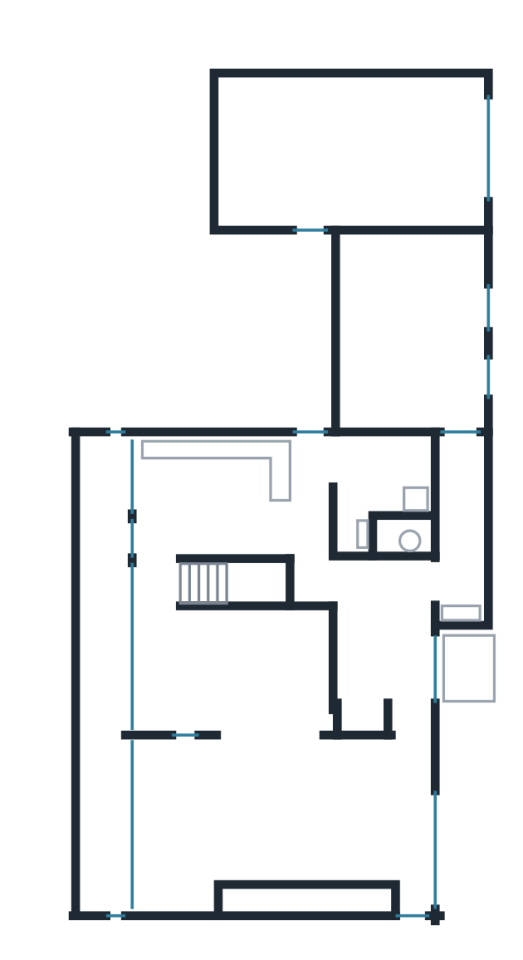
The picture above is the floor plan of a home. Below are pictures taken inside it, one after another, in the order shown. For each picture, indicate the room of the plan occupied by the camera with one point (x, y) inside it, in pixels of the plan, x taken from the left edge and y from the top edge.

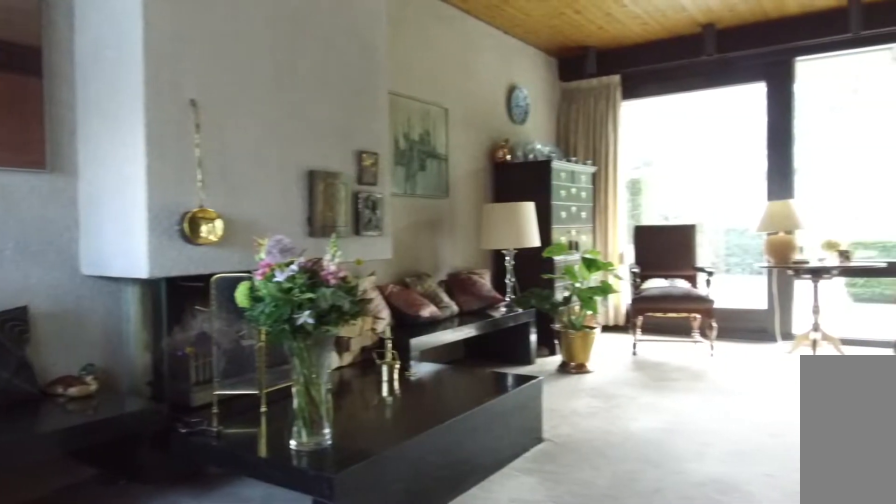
(262, 763)
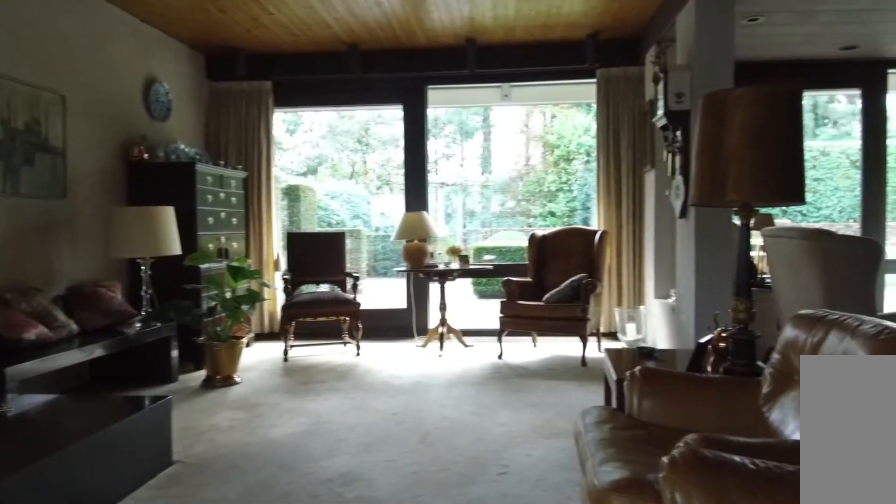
(262, 763)
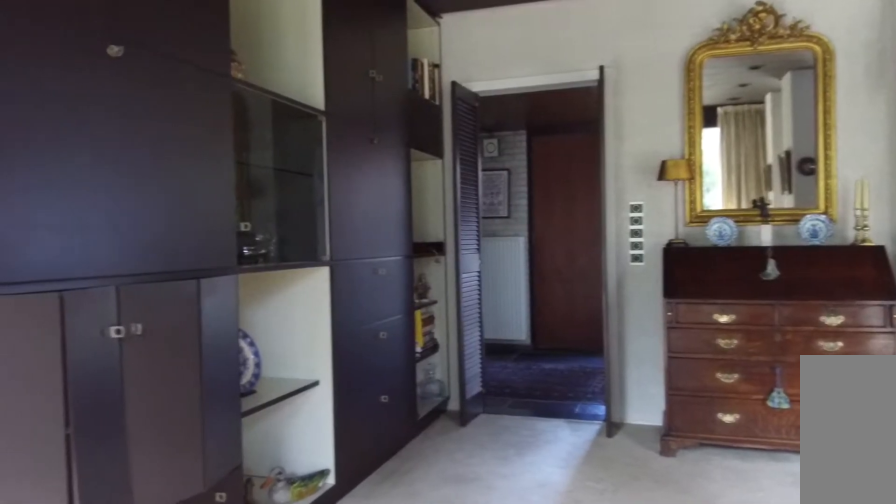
(262, 762)
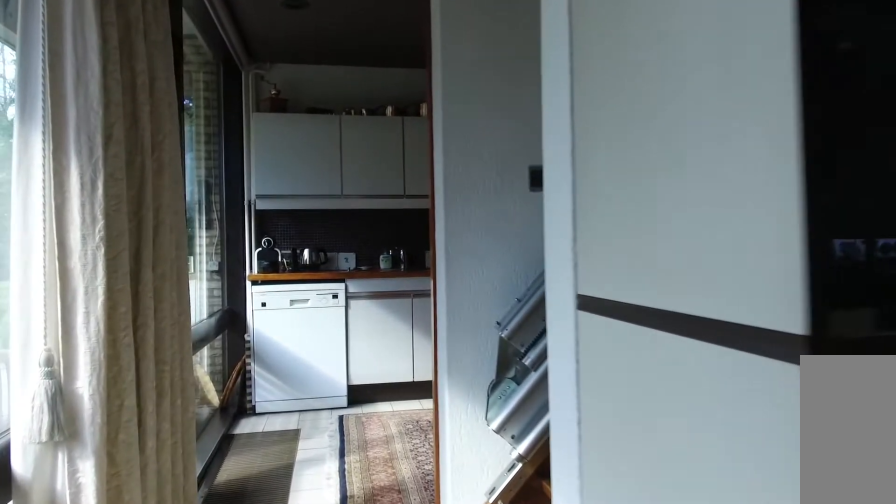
(262, 762)
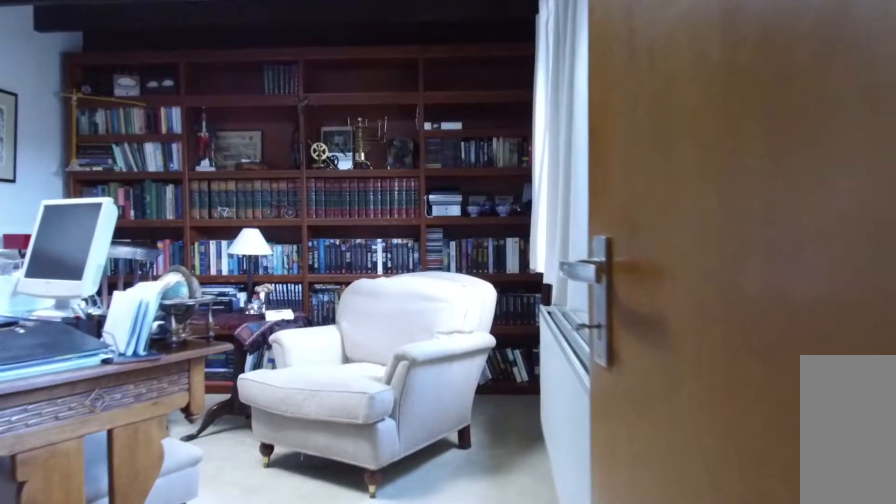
(410, 331)
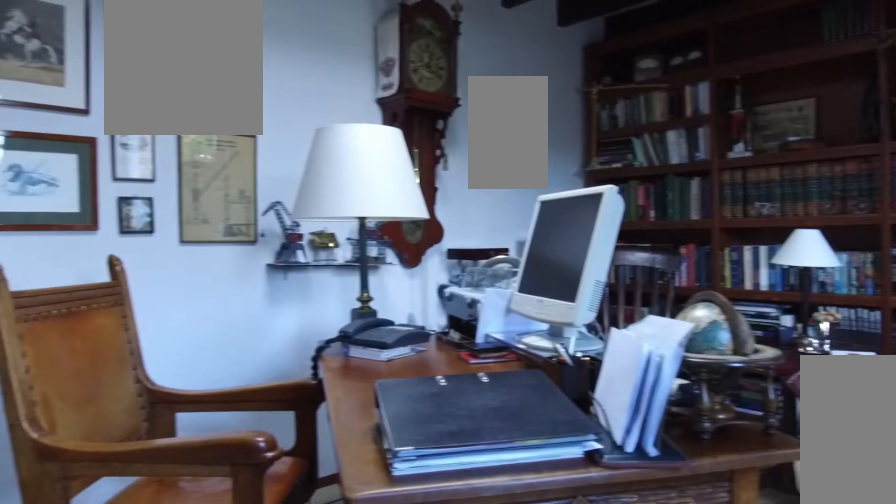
(410, 331)
